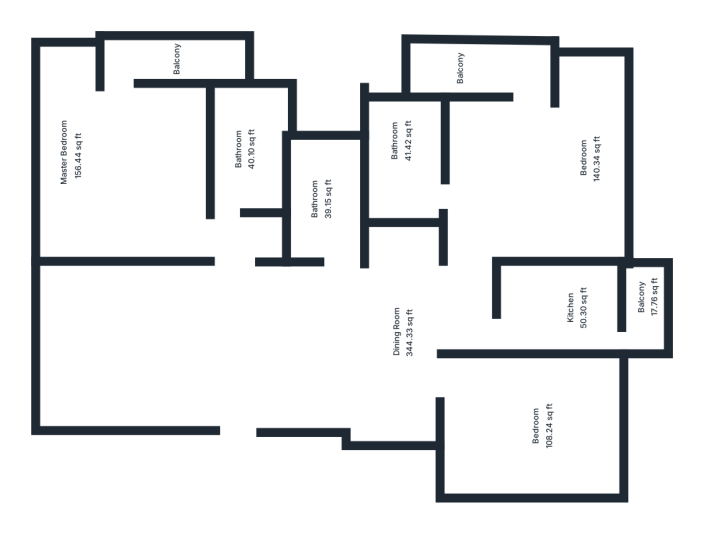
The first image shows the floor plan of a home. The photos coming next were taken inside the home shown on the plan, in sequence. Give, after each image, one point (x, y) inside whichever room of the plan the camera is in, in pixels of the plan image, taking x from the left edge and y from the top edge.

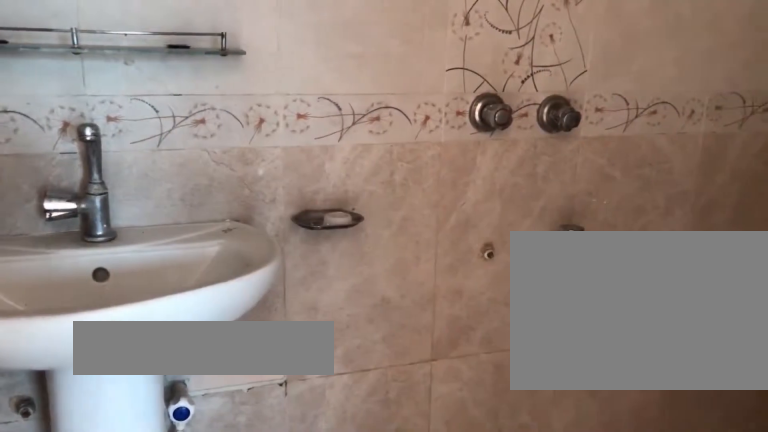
(393, 167)
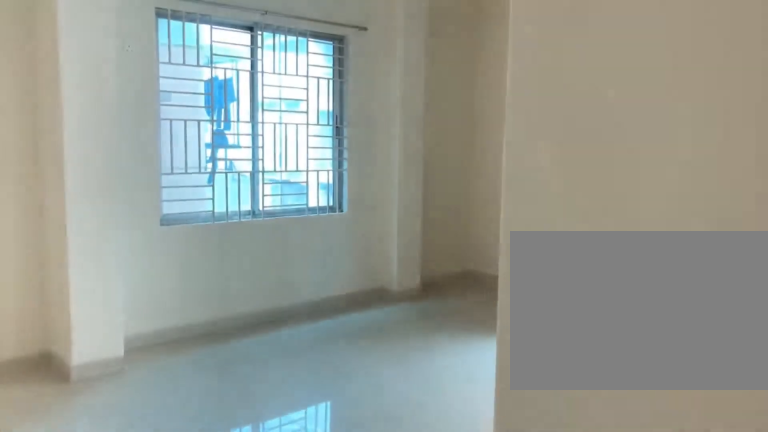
(159, 203)
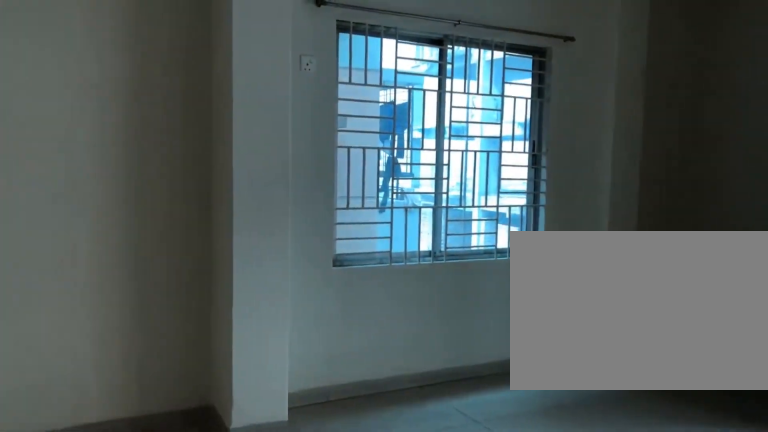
(159, 203)
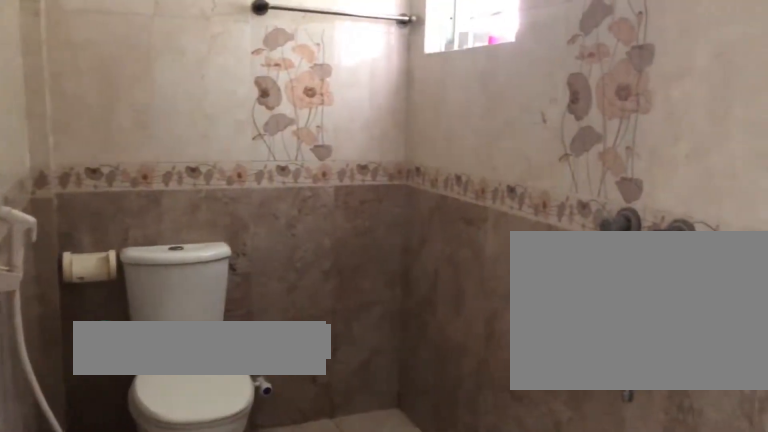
(247, 160)
